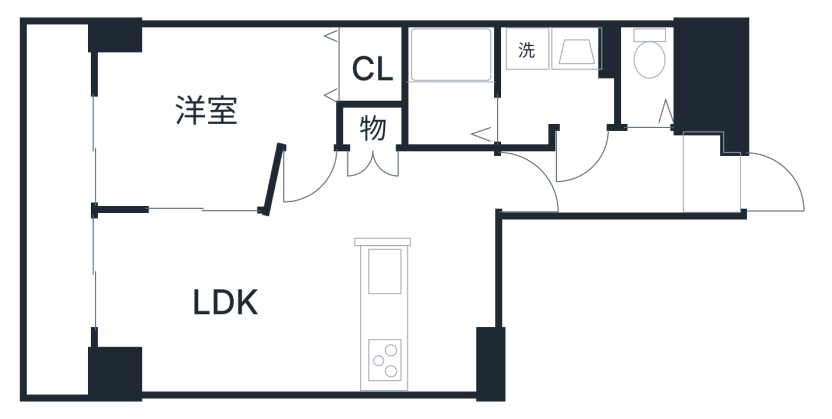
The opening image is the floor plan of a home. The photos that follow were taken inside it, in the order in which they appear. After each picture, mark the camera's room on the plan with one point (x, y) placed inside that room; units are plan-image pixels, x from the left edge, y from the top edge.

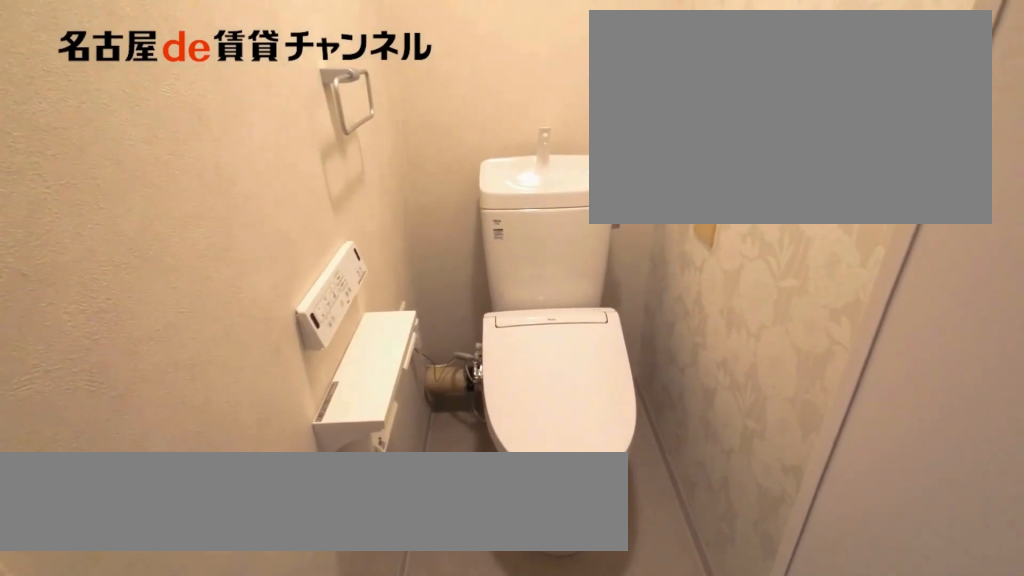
(648, 79)
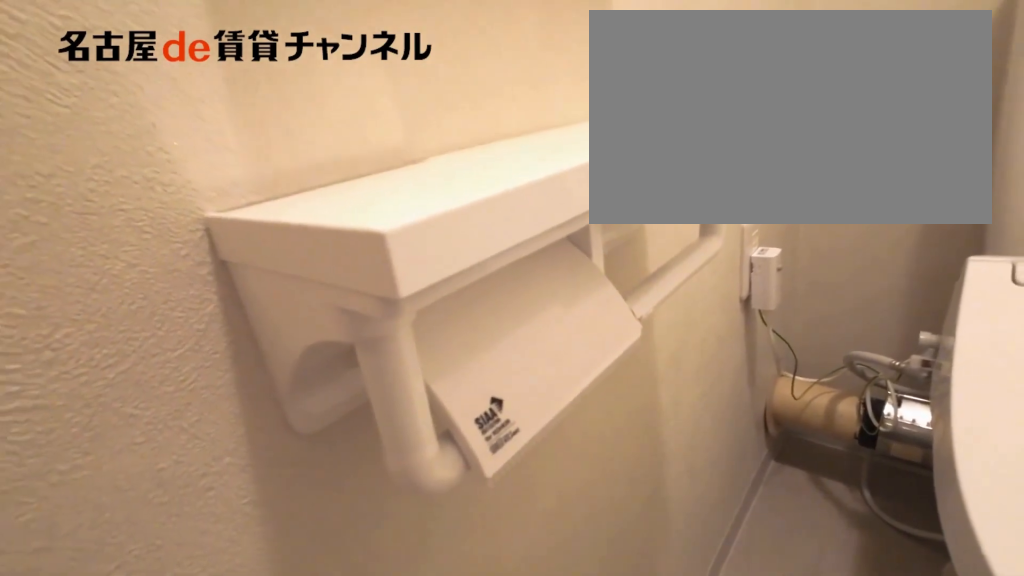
(648, 79)
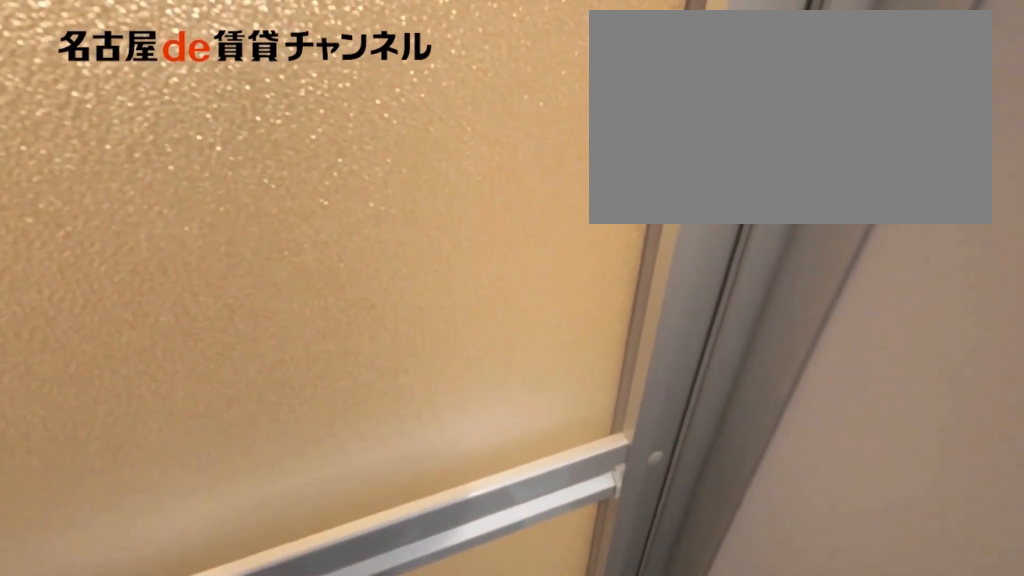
(557, 81)
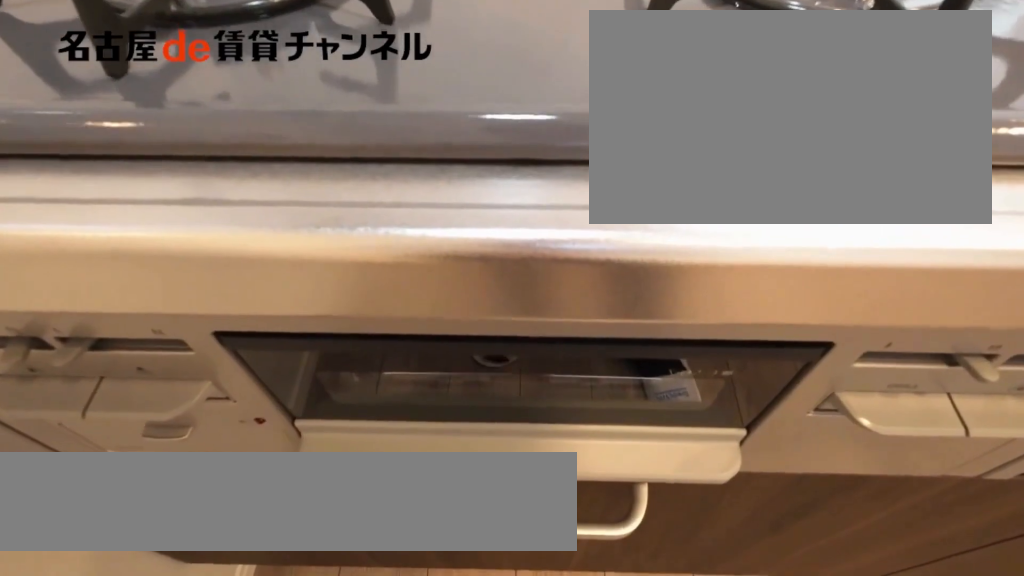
(426, 320)
